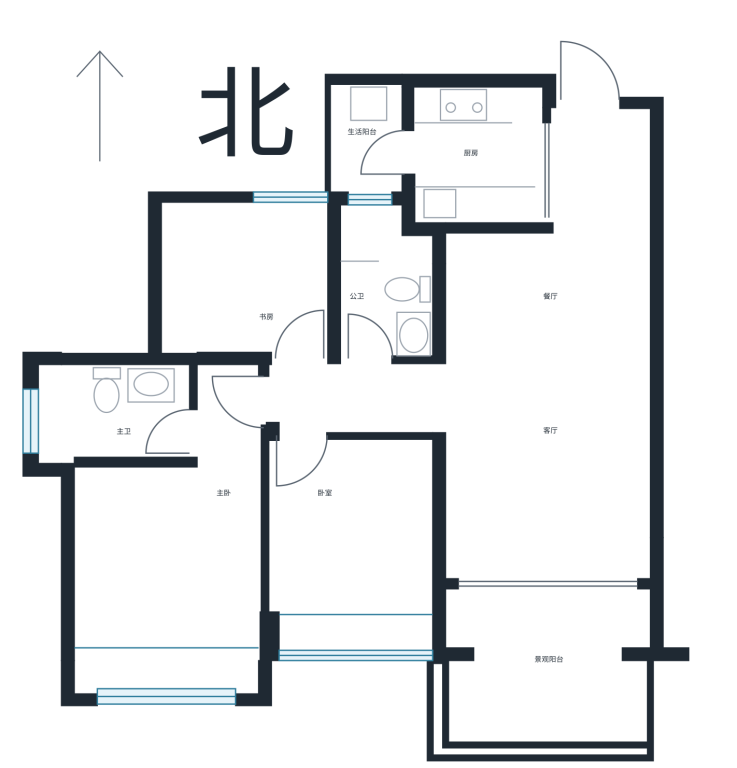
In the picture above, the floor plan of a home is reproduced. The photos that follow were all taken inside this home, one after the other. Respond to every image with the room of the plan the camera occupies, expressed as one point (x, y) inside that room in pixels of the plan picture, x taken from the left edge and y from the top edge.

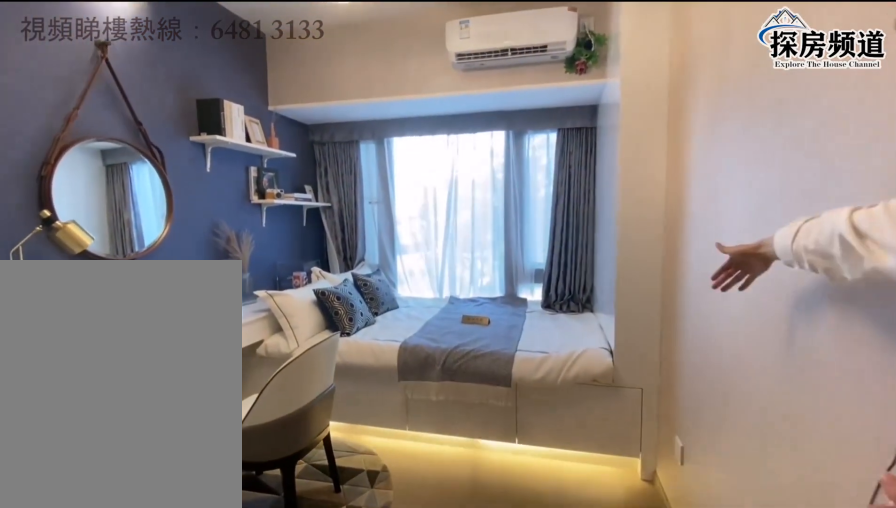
(358, 526)
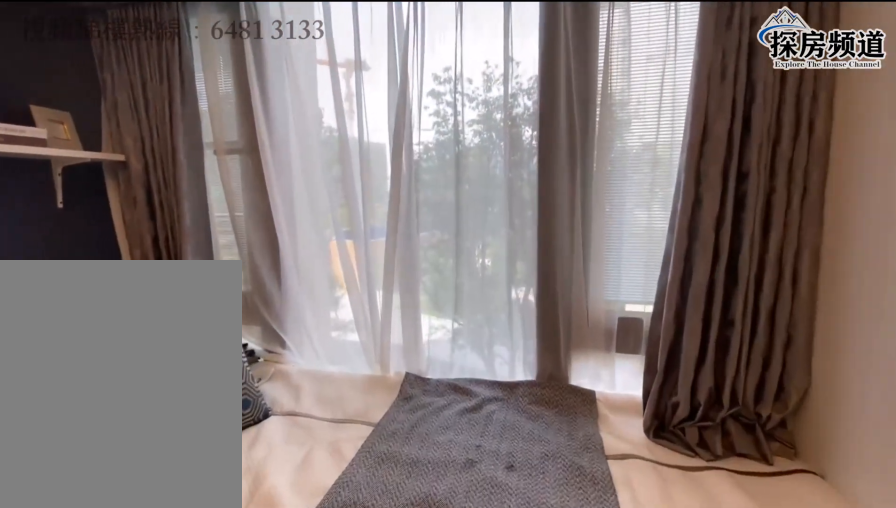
(359, 526)
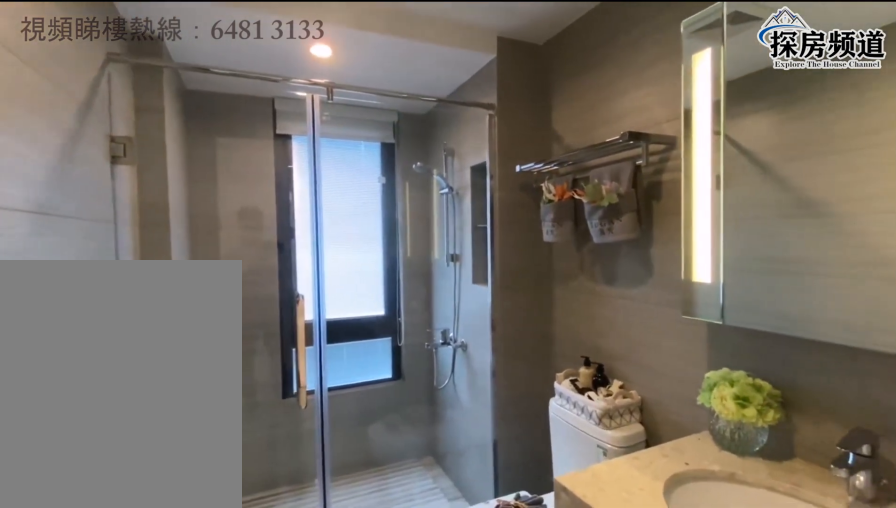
(118, 410)
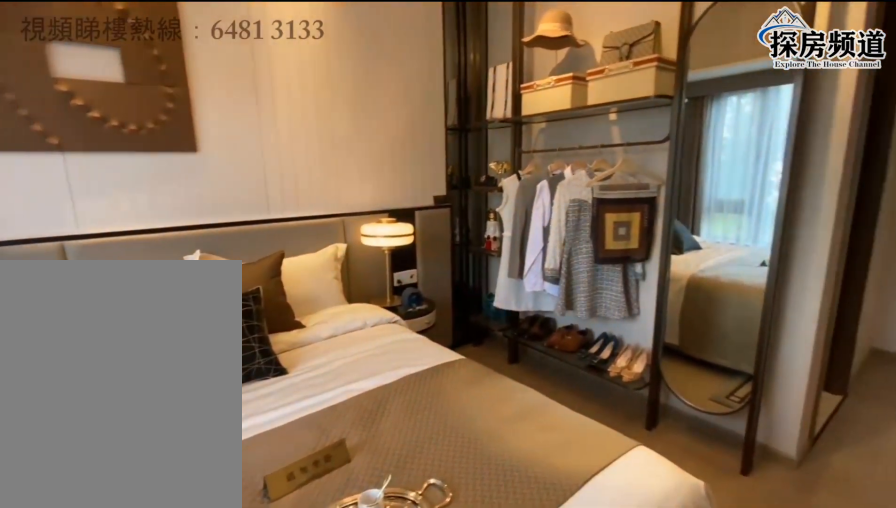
(151, 585)
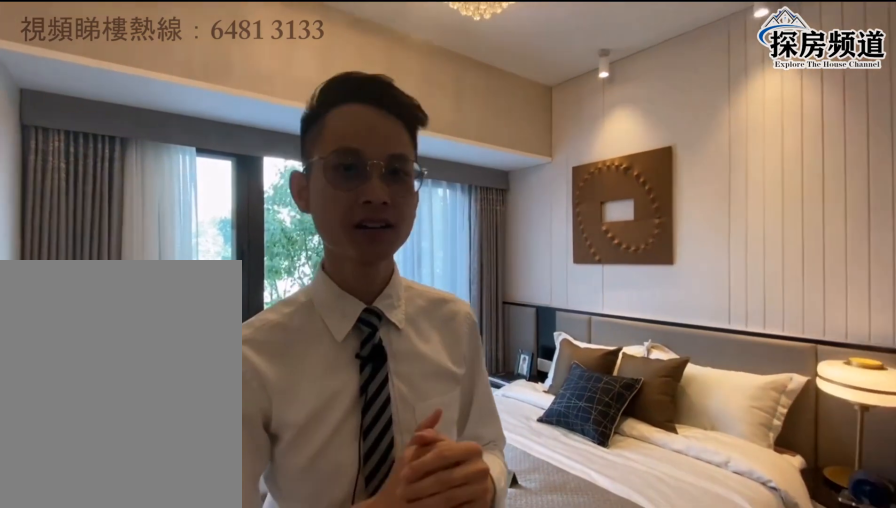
(151, 585)
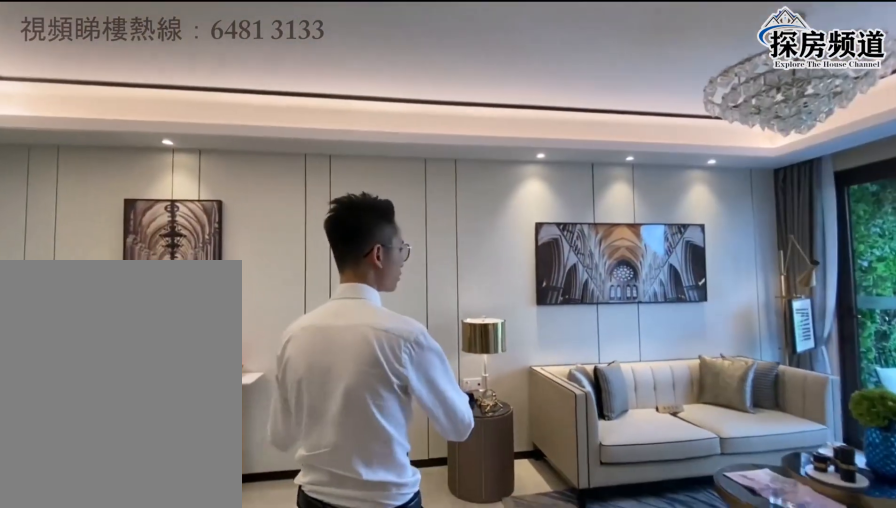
(568, 352)
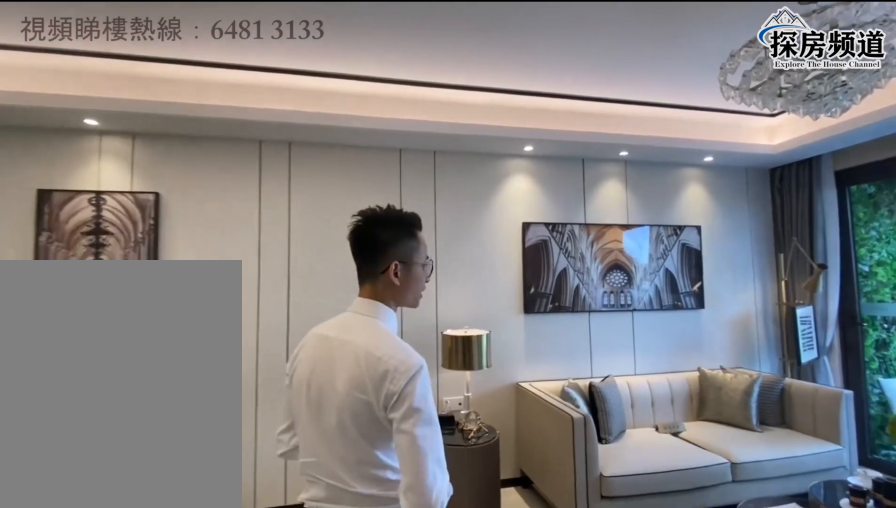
(567, 370)
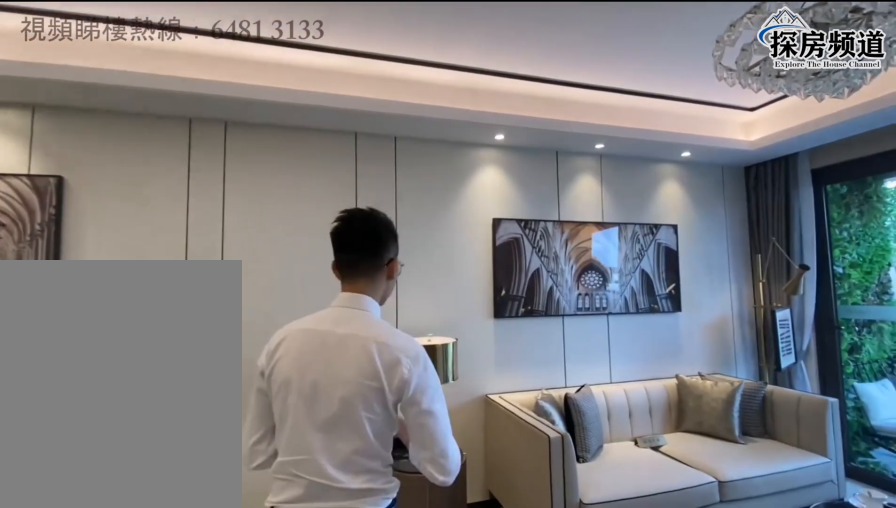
(569, 352)
